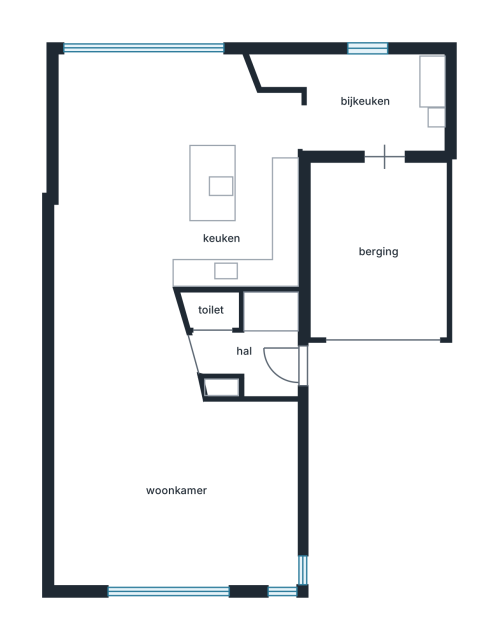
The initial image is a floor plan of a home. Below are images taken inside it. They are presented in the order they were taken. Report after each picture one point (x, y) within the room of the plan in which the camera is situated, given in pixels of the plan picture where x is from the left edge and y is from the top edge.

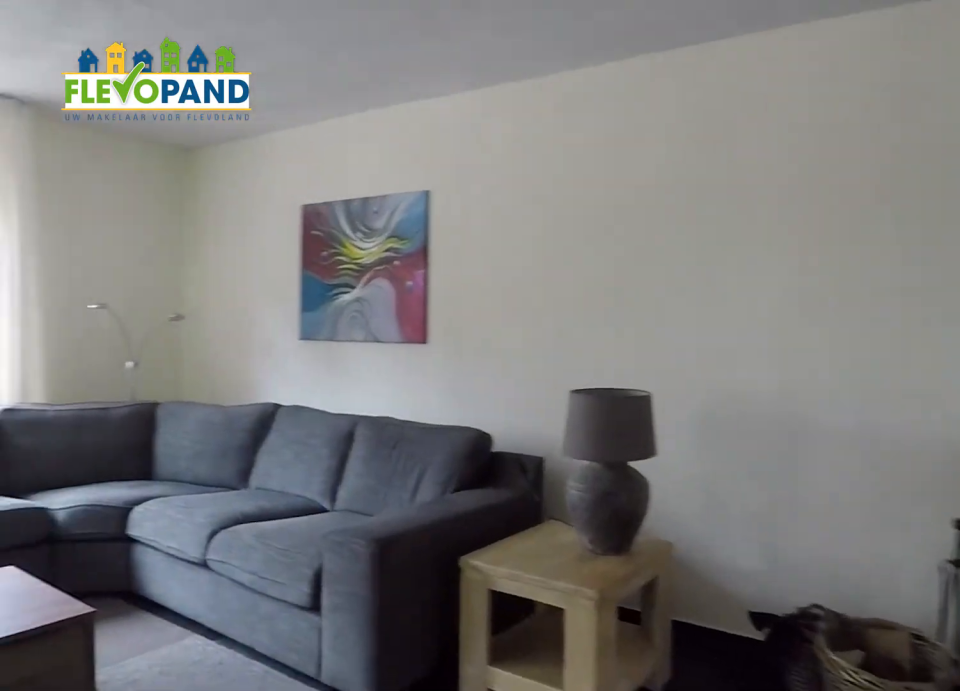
(134, 423)
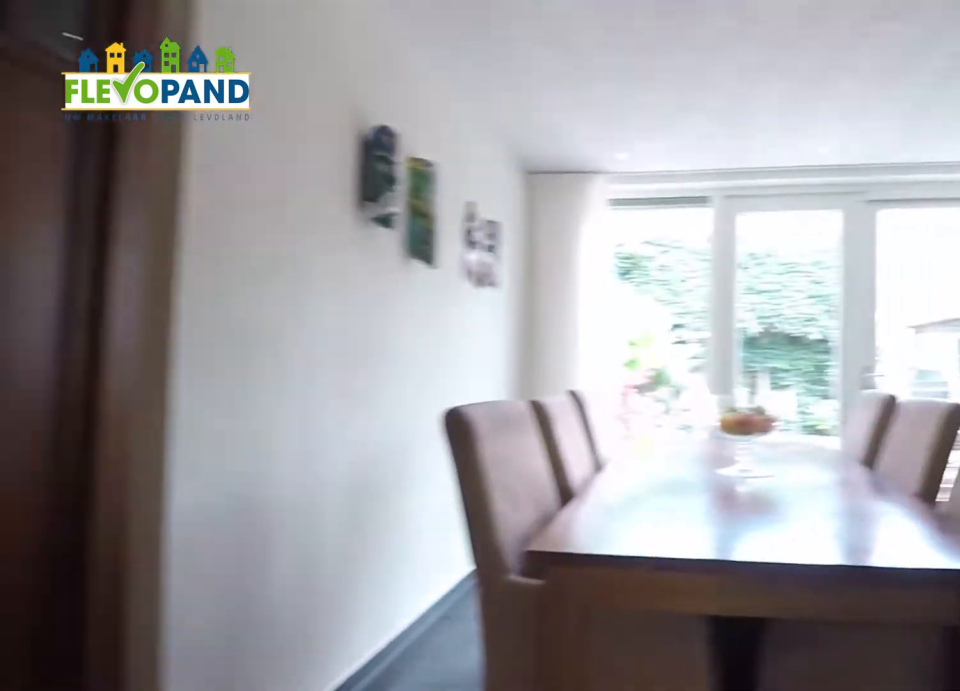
(134, 423)
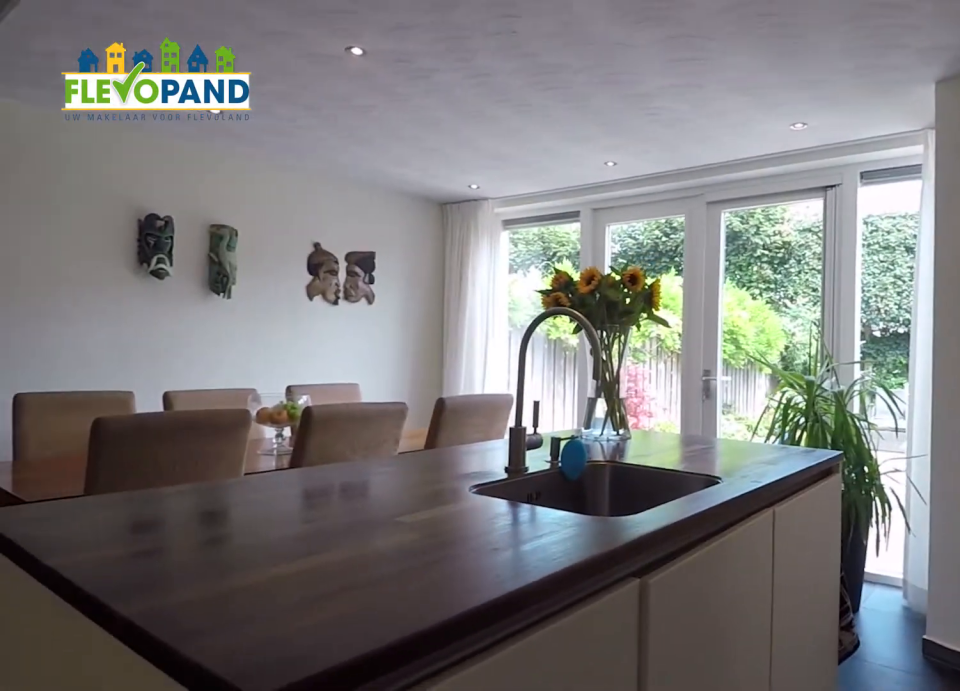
(174, 171)
